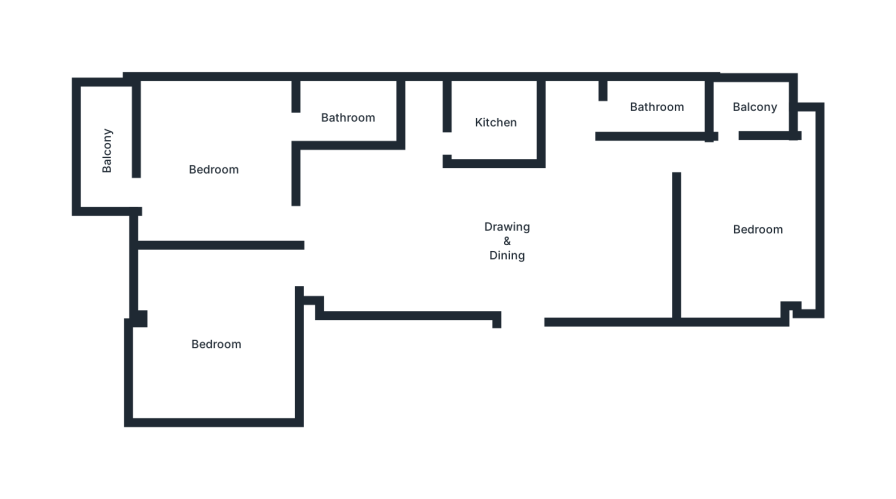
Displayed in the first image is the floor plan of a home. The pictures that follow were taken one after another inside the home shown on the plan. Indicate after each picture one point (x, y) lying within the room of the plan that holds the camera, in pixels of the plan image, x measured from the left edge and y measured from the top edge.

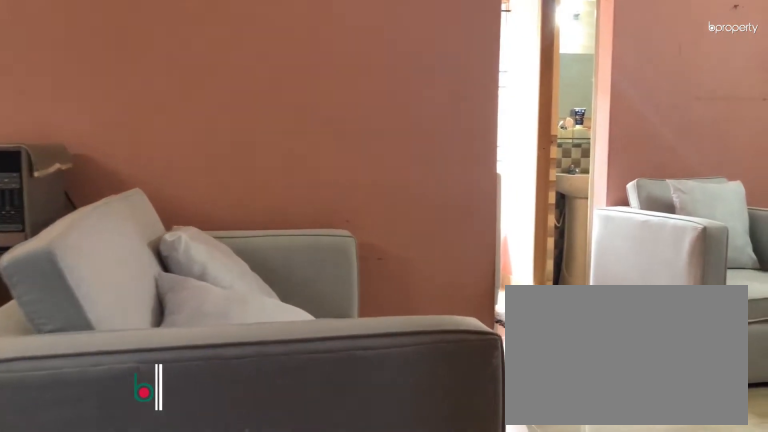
(570, 242)
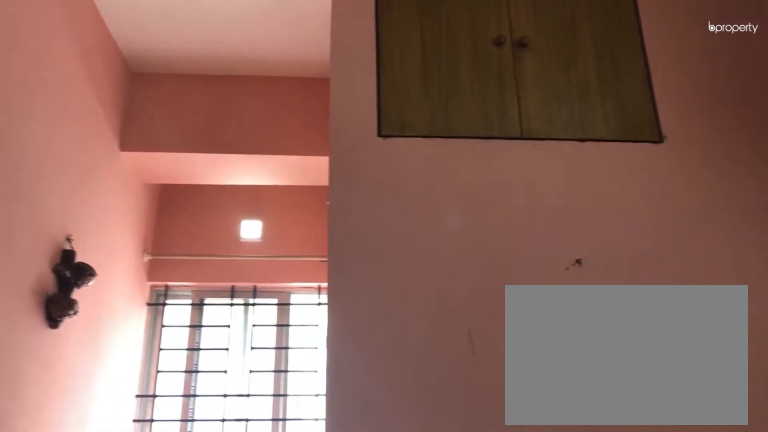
(618, 242)
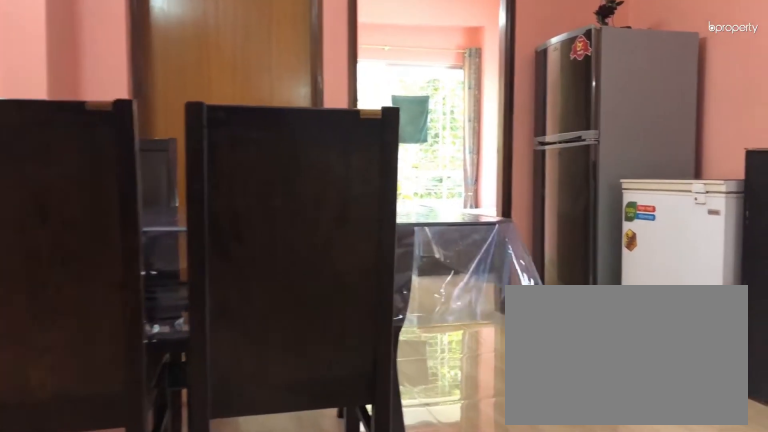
(419, 242)
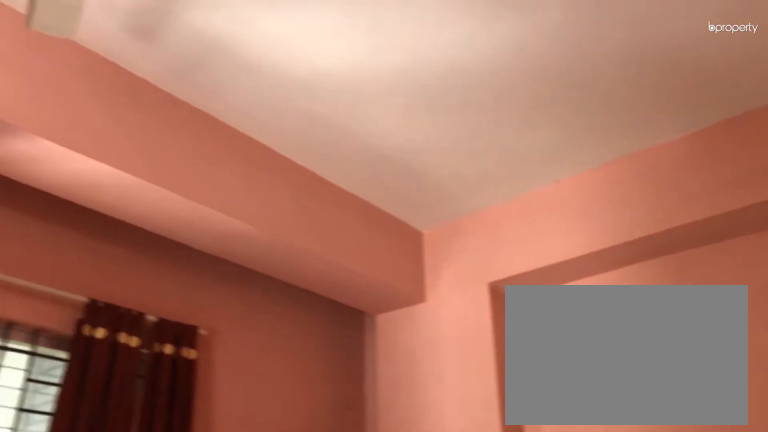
(763, 222)
